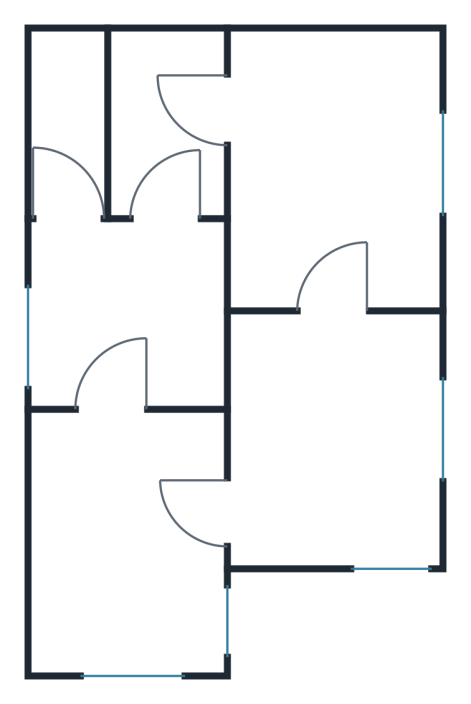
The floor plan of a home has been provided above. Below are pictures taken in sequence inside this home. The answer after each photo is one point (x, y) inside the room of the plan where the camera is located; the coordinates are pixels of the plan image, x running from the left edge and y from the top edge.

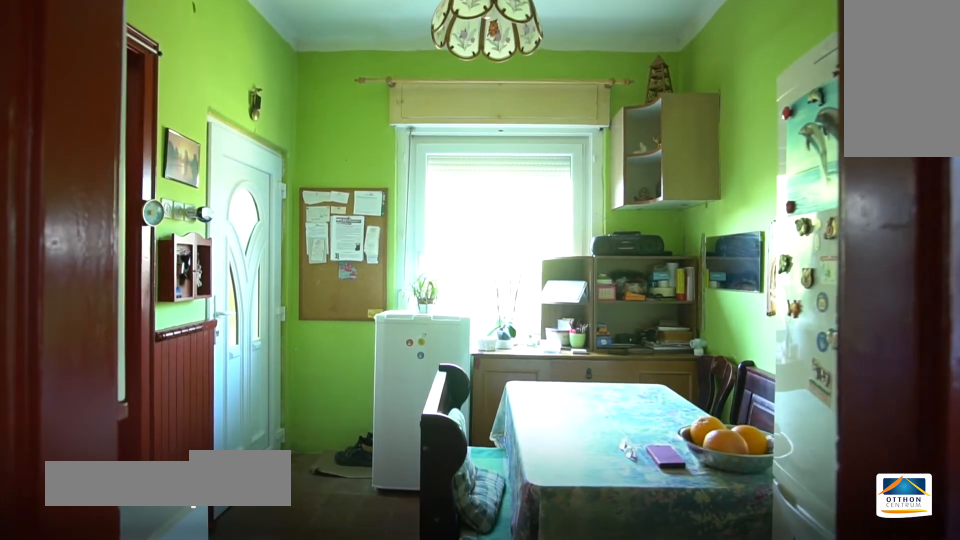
(128, 534)
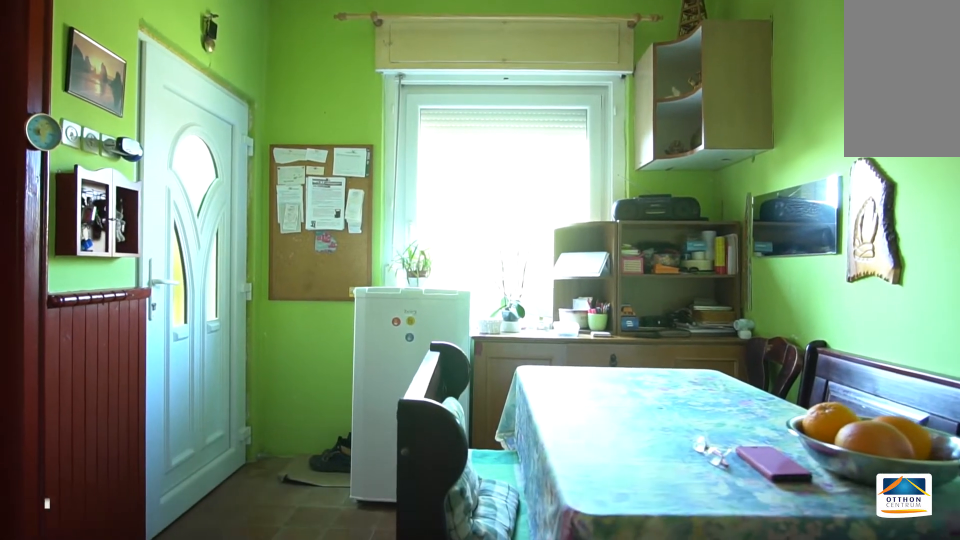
(128, 535)
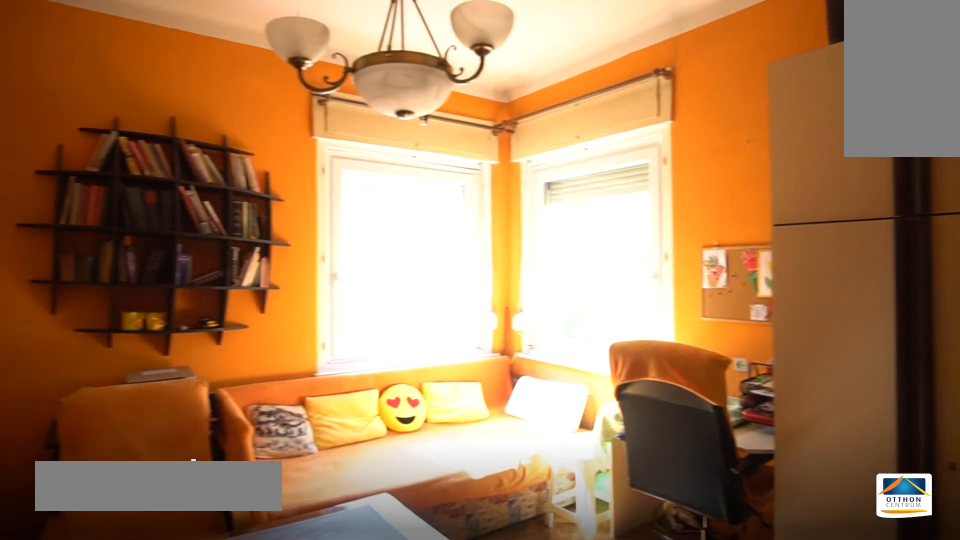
(341, 441)
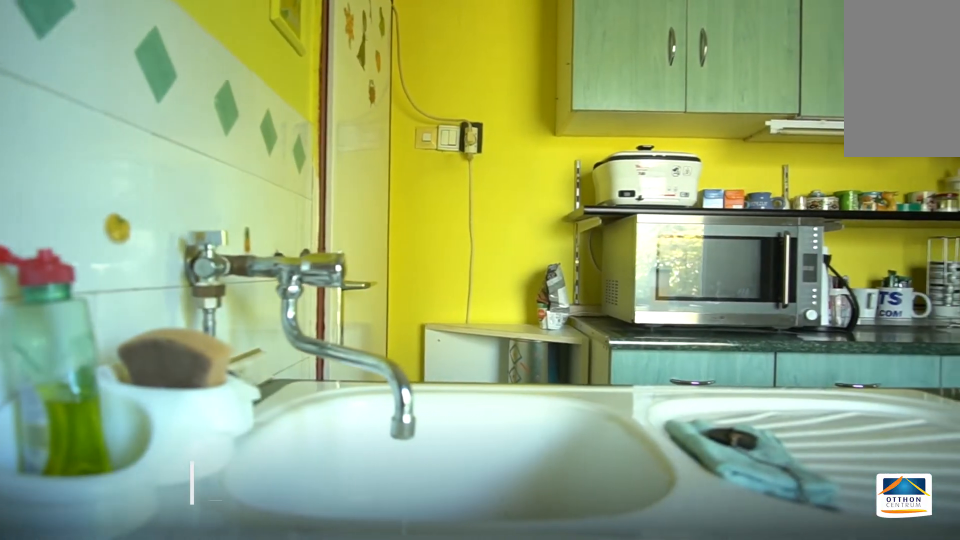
(128, 308)
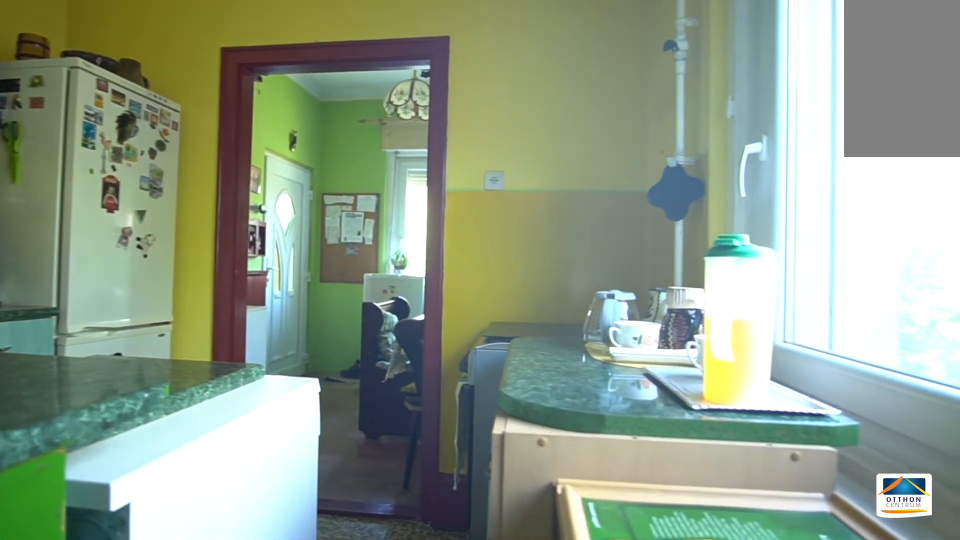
(128, 308)
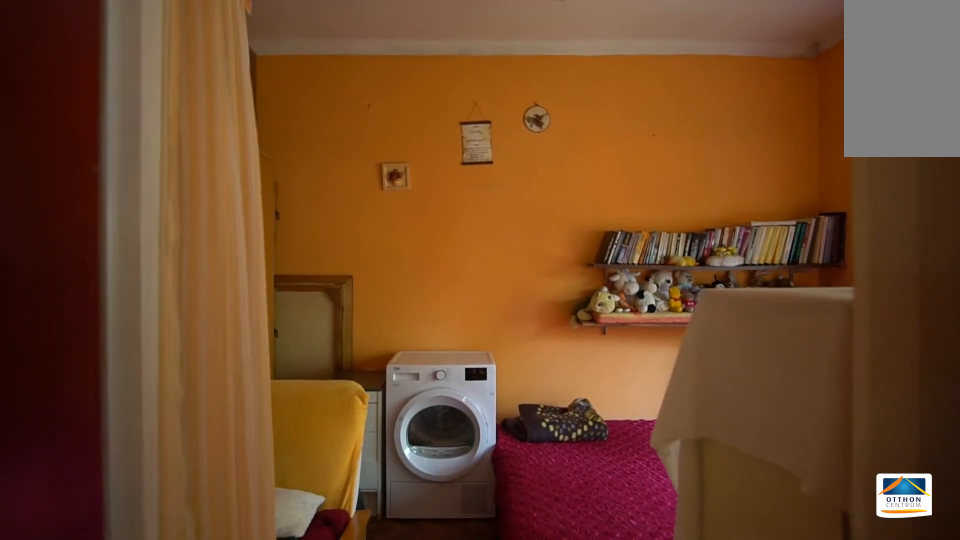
(337, 154)
